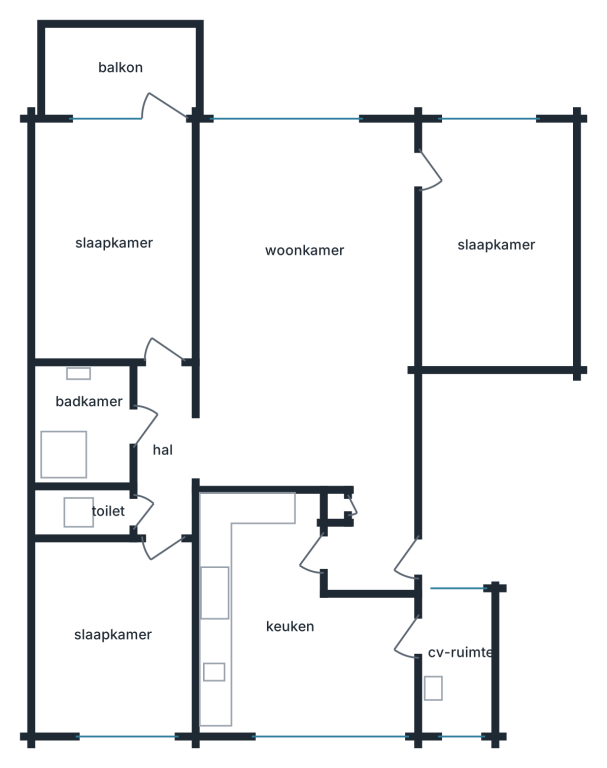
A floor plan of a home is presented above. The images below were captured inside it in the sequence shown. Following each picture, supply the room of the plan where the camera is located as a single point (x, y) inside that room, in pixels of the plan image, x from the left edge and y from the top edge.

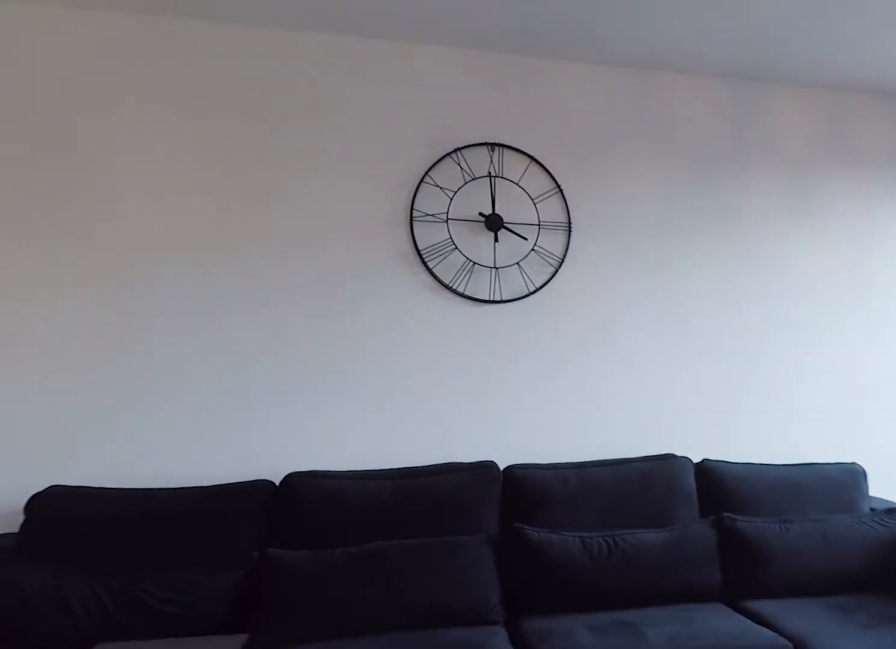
(313, 327)
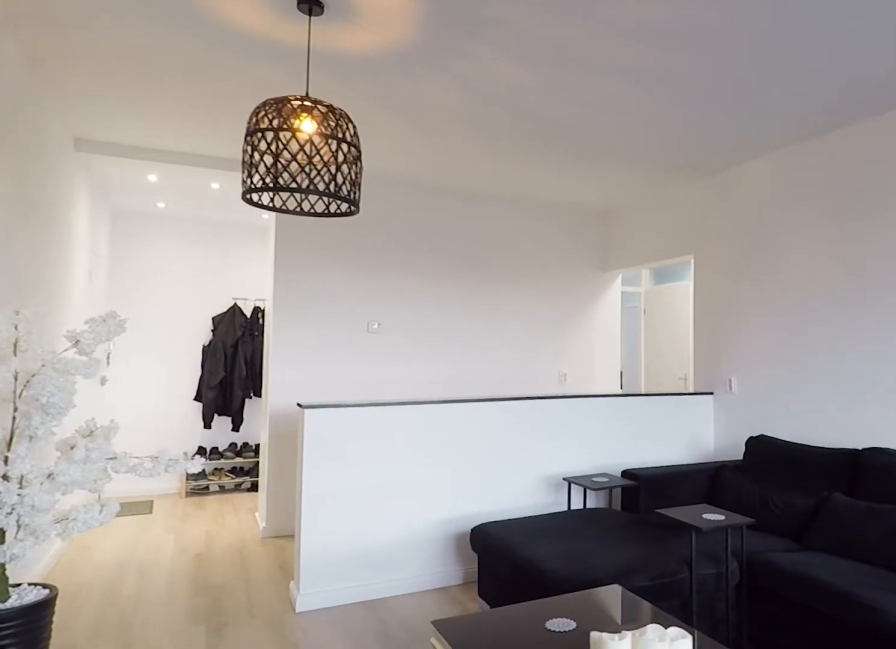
(313, 327)
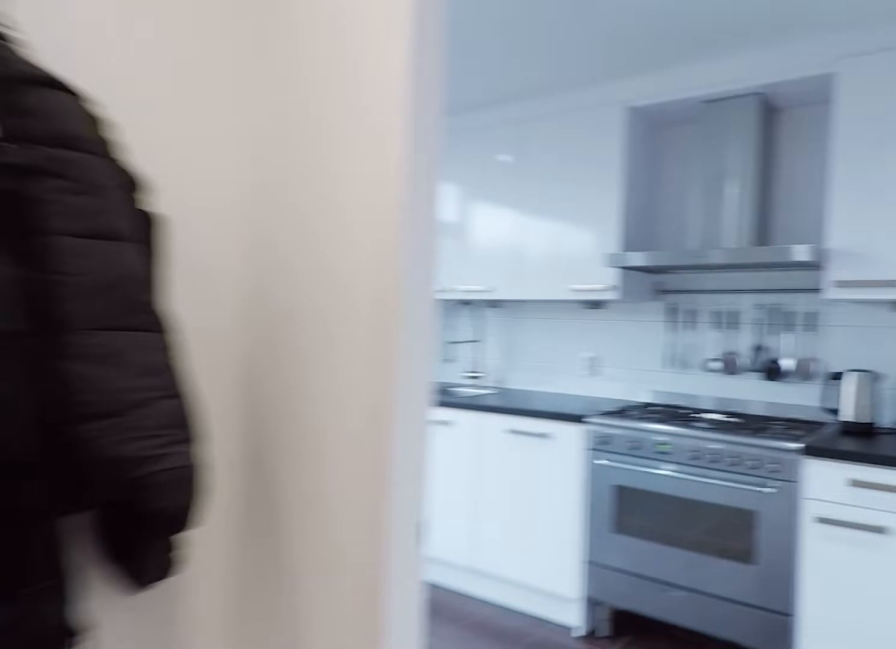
(313, 327)
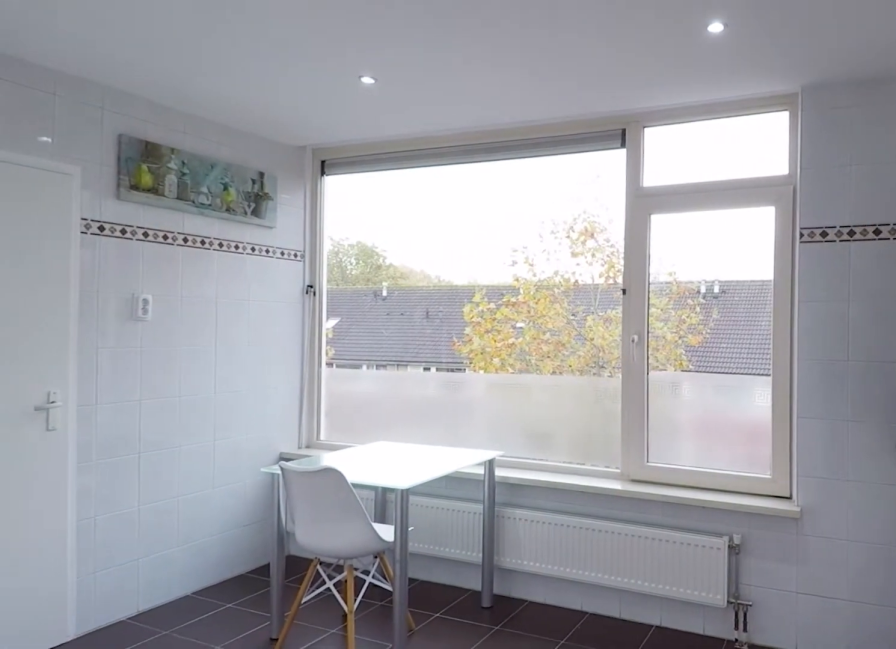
(290, 626)
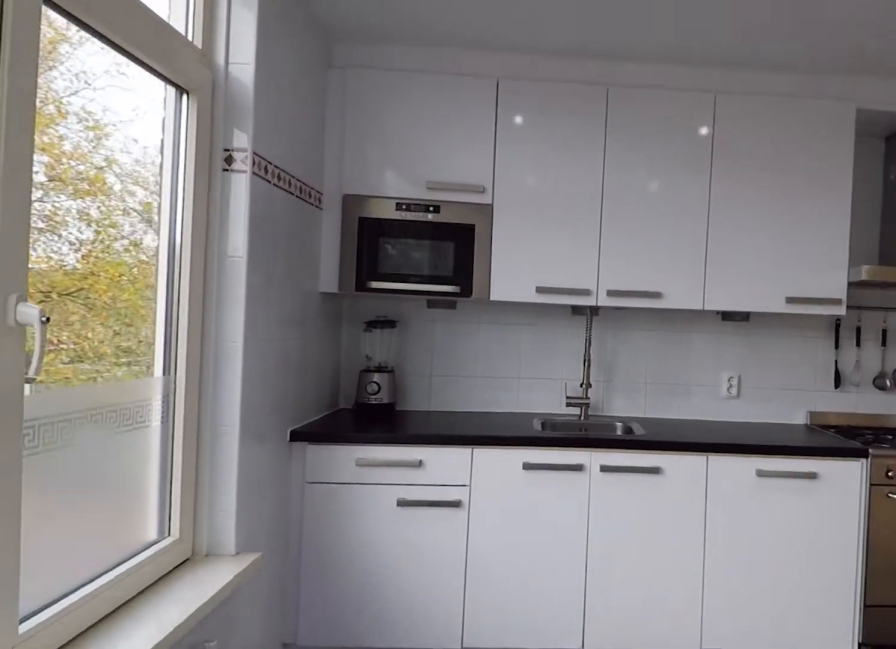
(290, 626)
